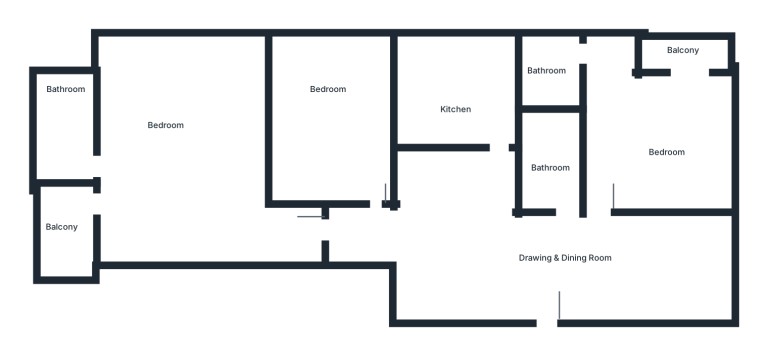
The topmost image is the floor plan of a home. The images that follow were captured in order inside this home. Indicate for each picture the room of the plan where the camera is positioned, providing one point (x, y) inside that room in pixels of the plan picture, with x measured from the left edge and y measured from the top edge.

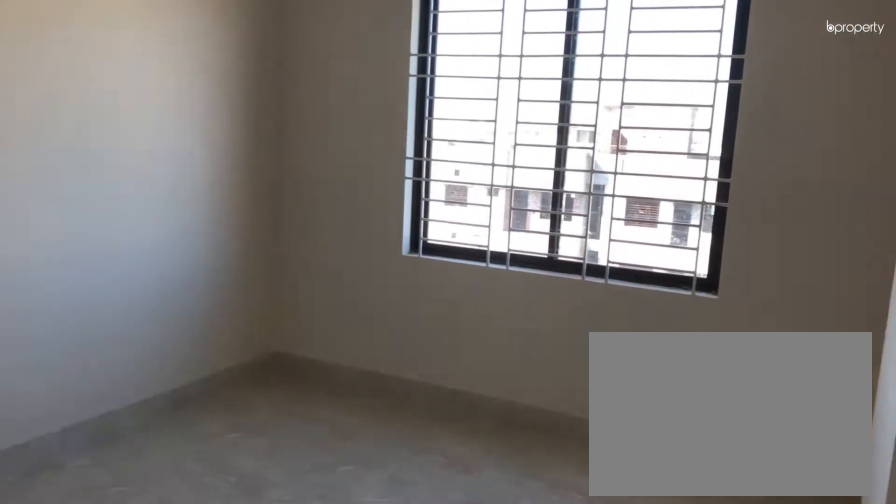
(361, 168)
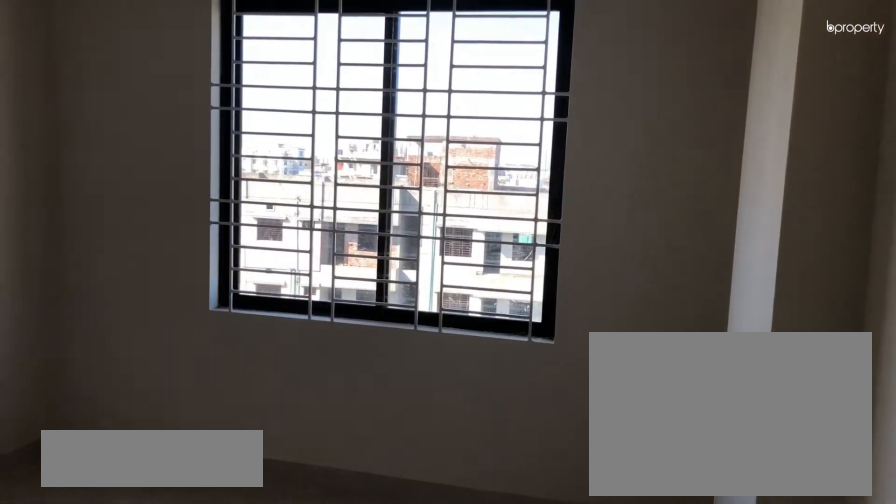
(335, 125)
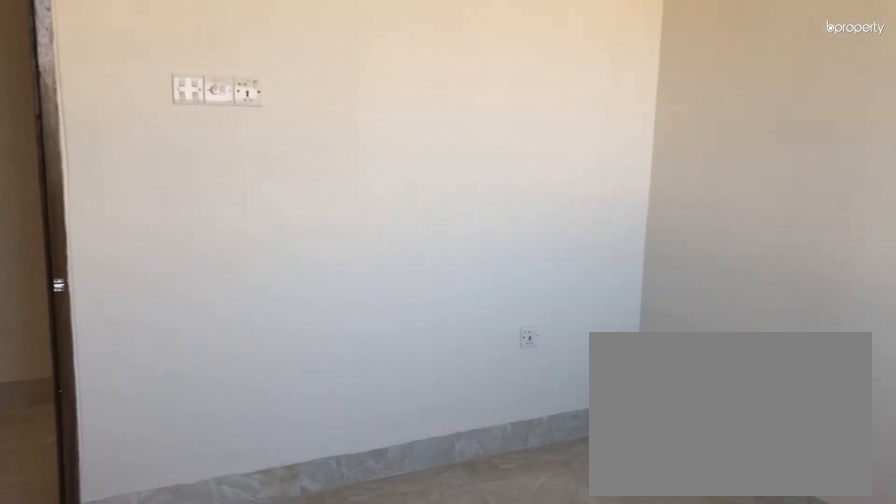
(335, 125)
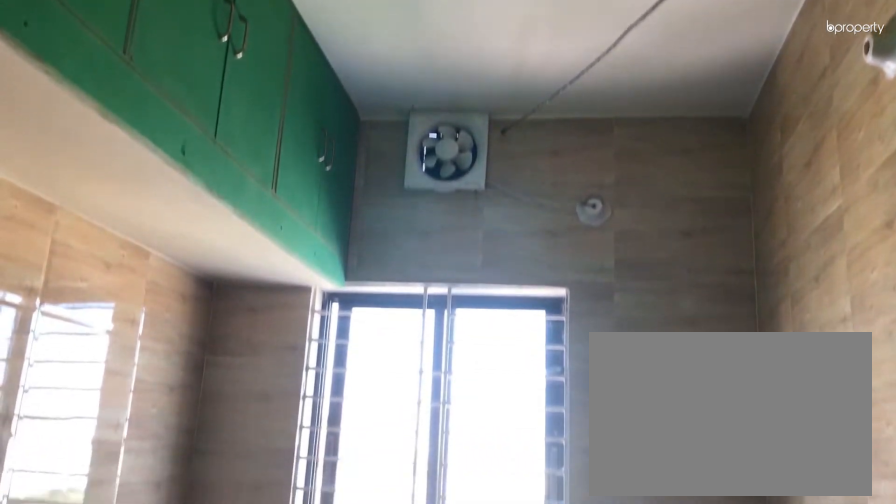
(461, 97)
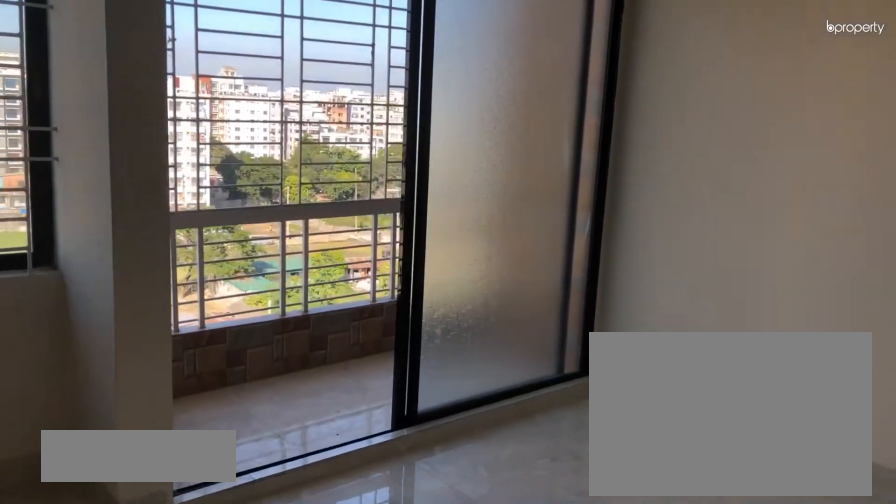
(656, 131)
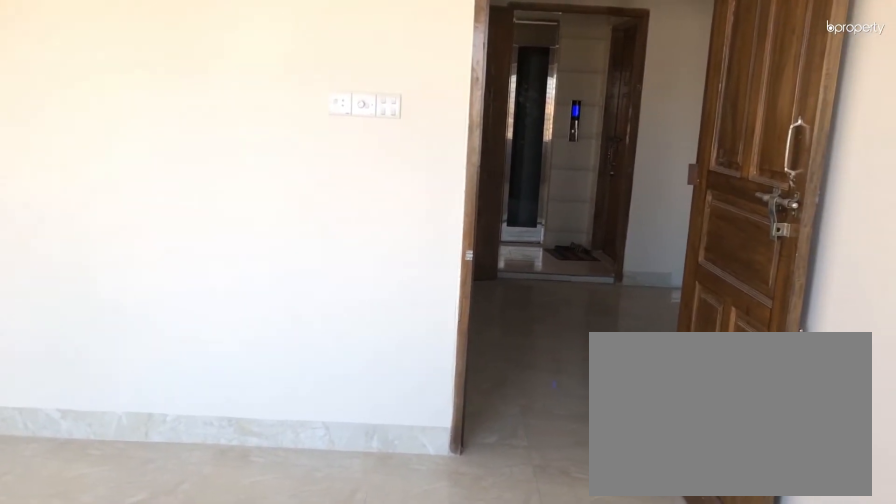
(656, 131)
